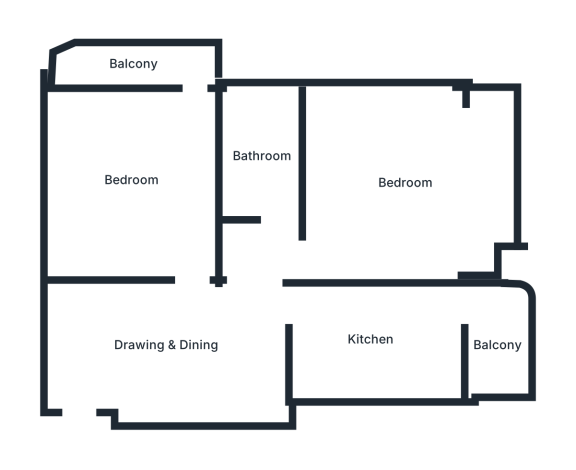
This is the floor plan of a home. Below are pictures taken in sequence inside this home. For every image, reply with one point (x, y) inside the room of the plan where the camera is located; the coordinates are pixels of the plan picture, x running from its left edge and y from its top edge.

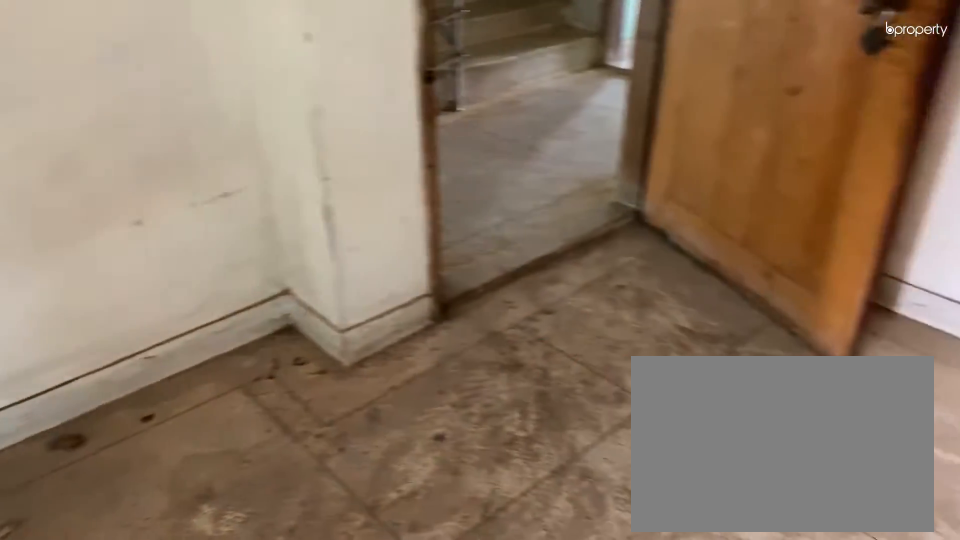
(170, 343)
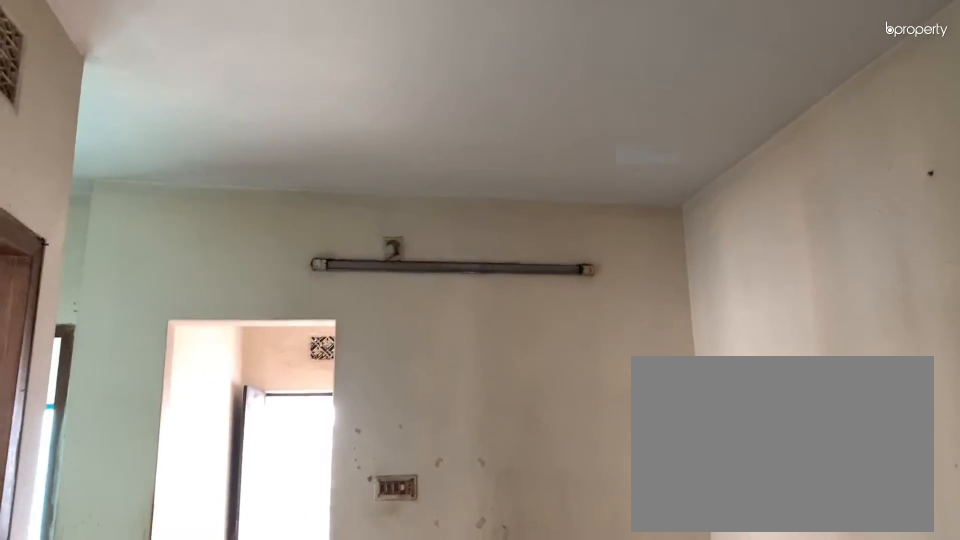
(170, 343)
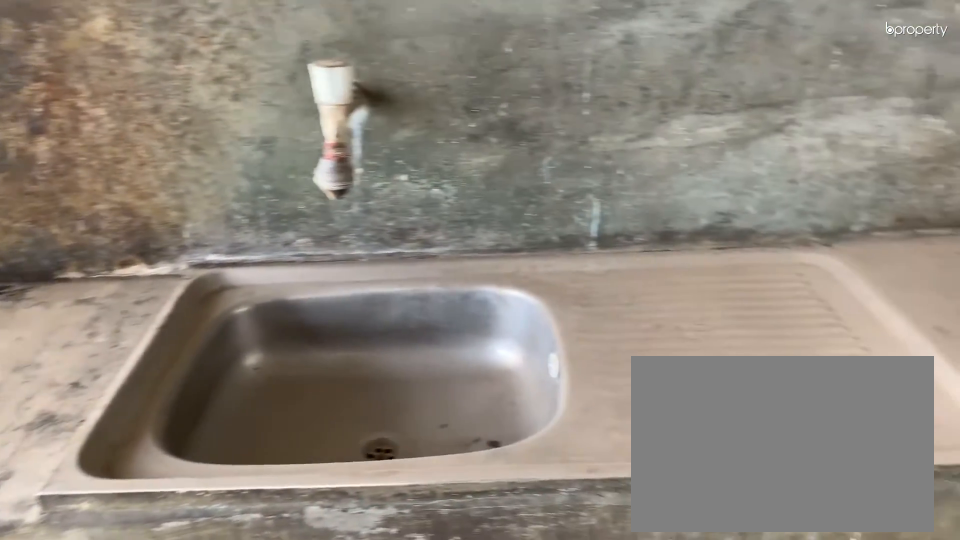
(370, 340)
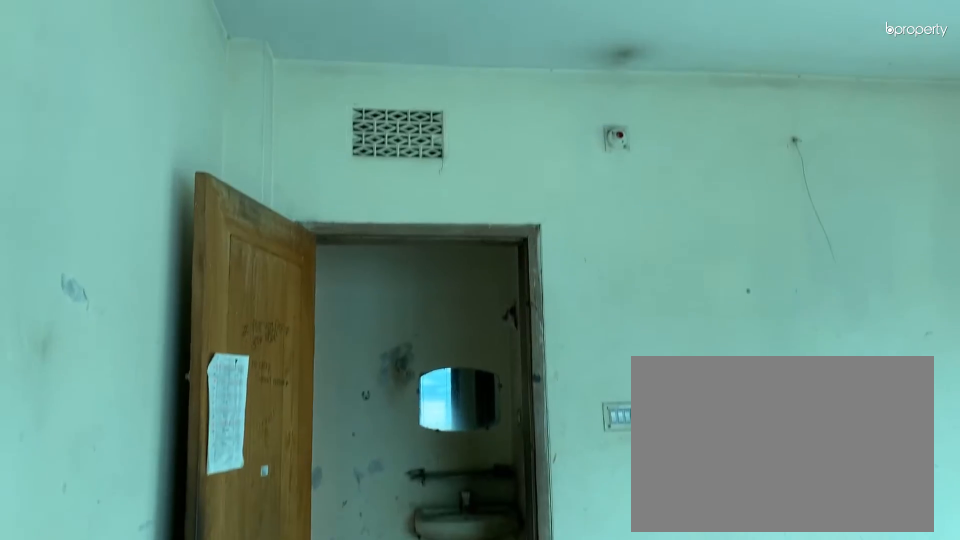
(403, 182)
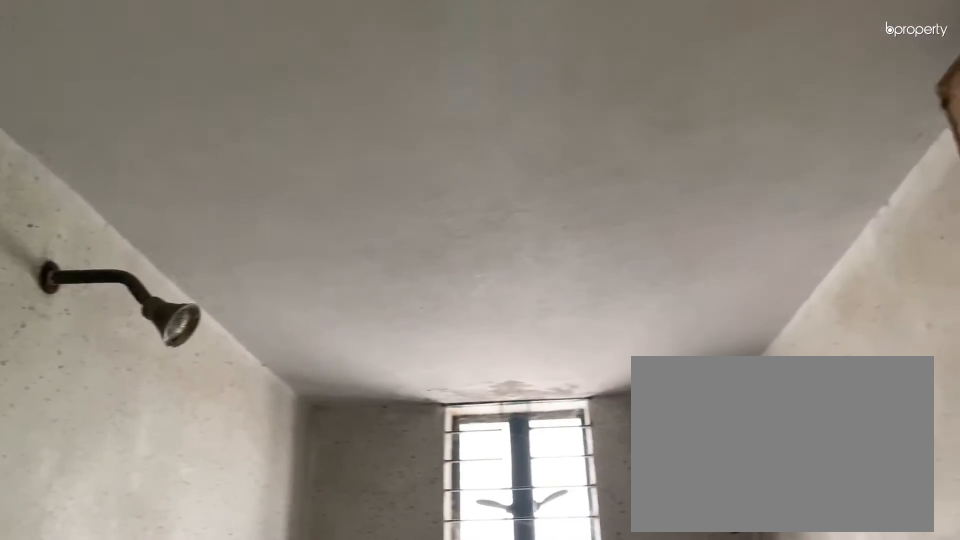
(263, 156)
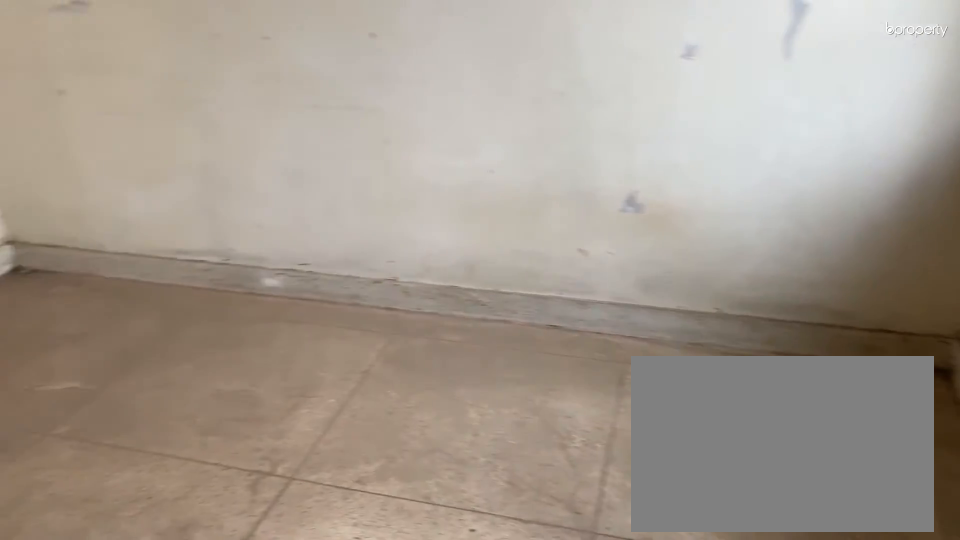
(130, 182)
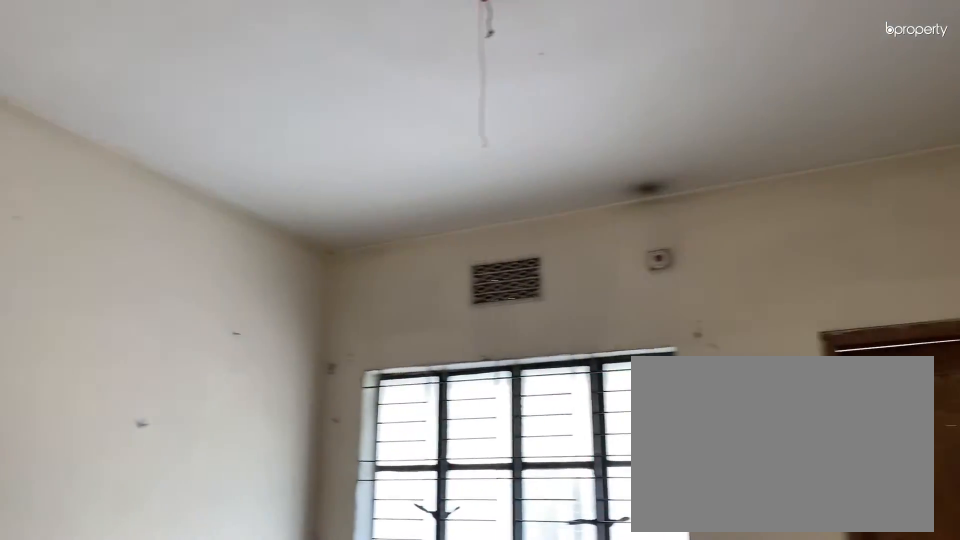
(130, 182)
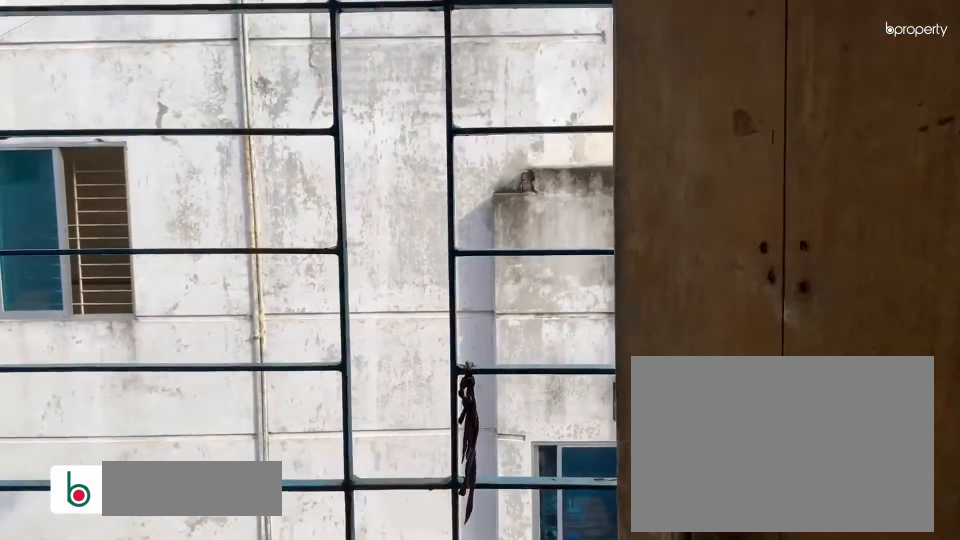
(133, 64)
